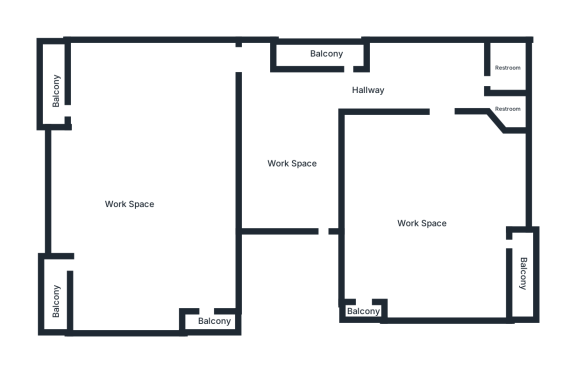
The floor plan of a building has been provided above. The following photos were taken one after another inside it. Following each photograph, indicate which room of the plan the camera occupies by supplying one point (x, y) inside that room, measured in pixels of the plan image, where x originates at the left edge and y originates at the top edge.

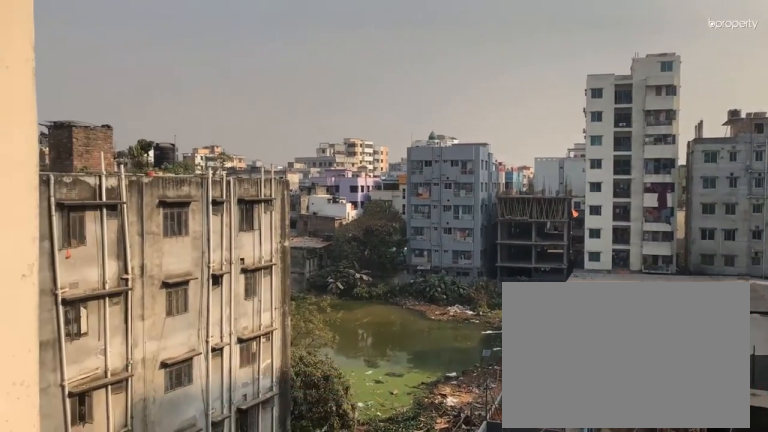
(213, 319)
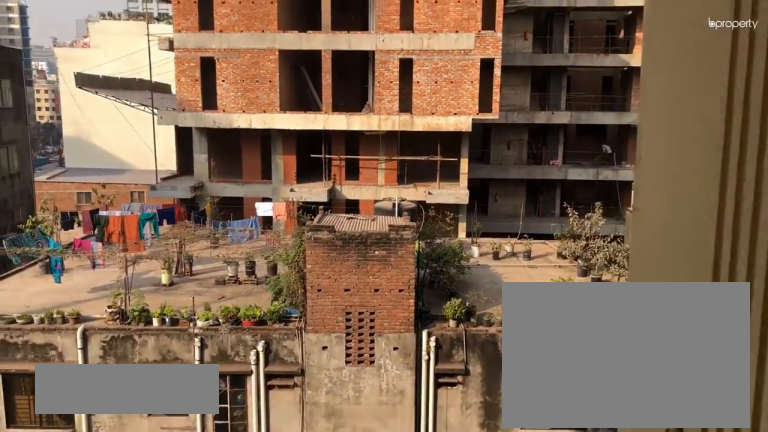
(330, 55)
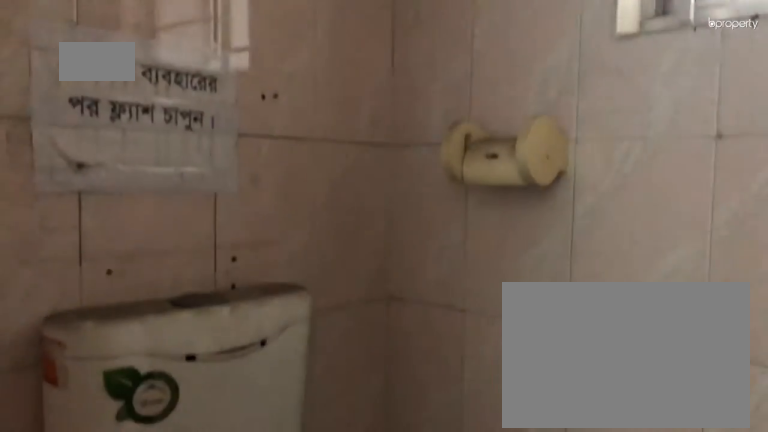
(509, 75)
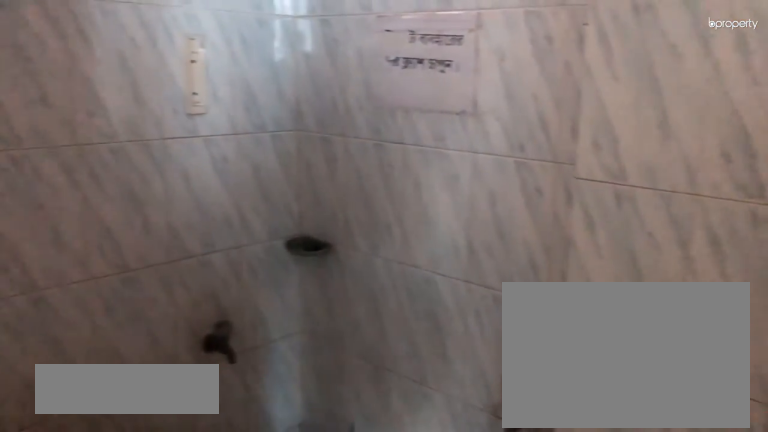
(510, 111)
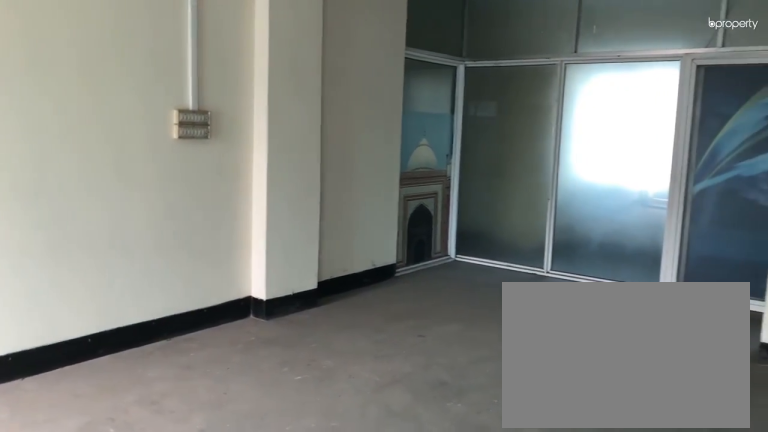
(422, 218)
